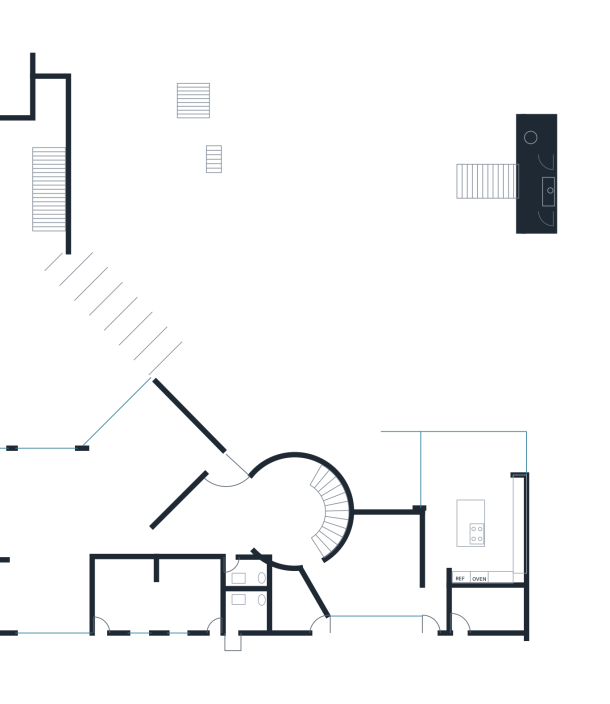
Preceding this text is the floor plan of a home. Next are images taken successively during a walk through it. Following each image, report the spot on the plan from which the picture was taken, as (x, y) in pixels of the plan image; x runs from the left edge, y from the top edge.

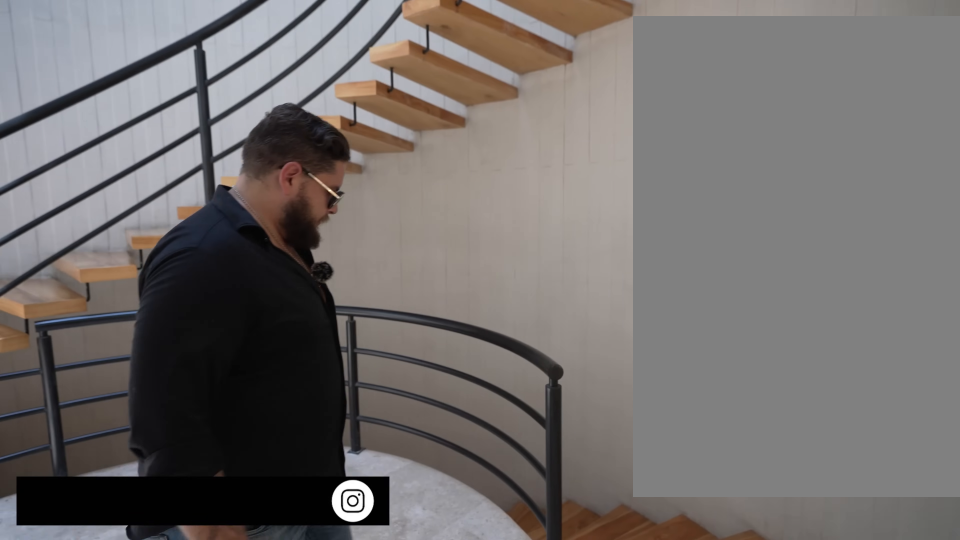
(282, 535)
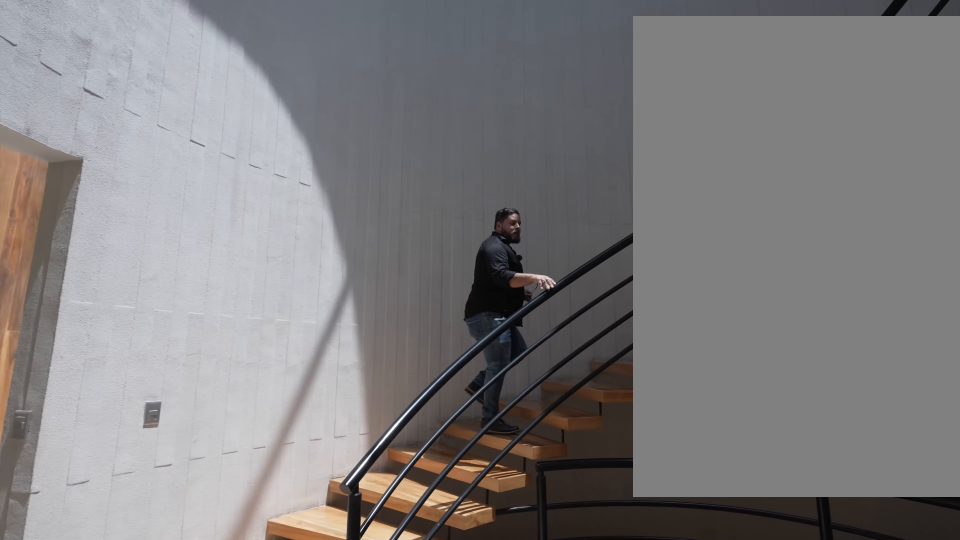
(269, 520)
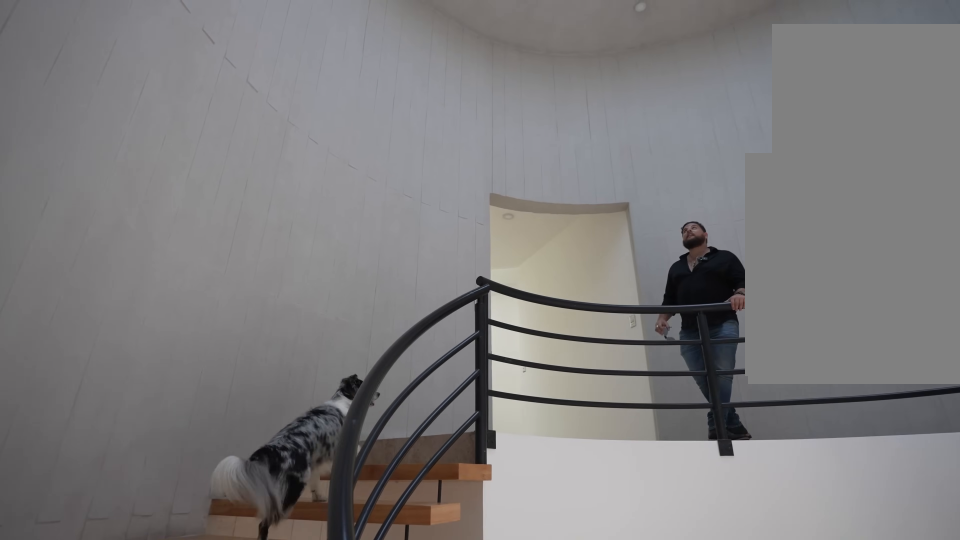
(282, 482)
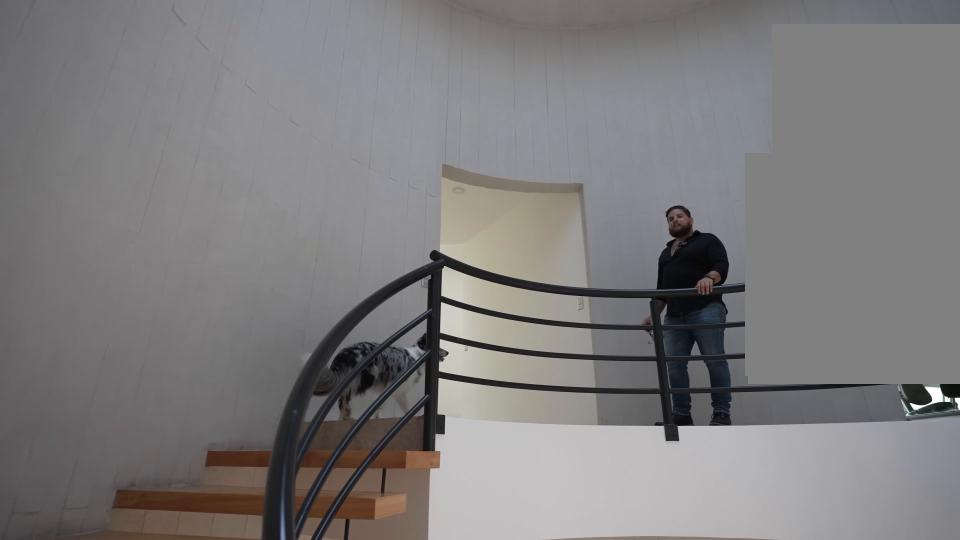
(288, 475)
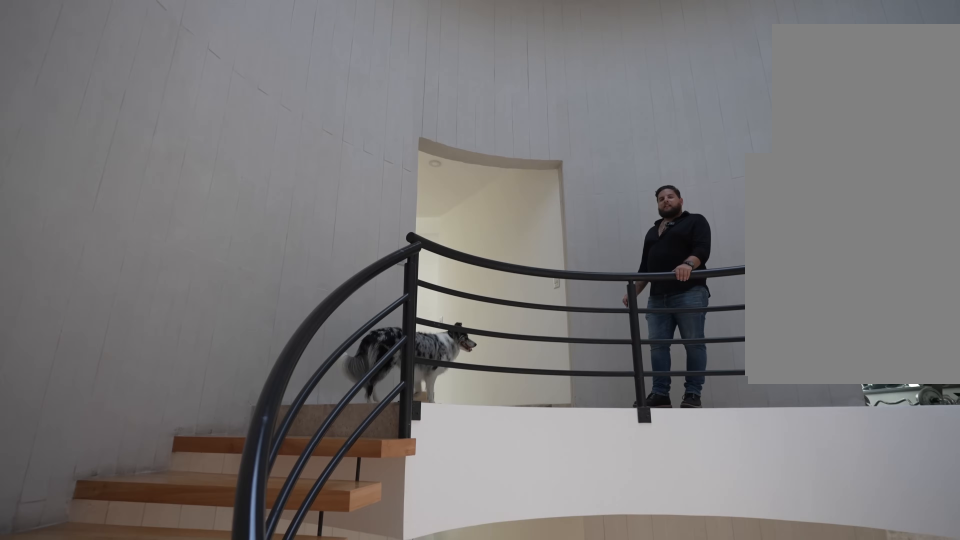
(299, 469)
